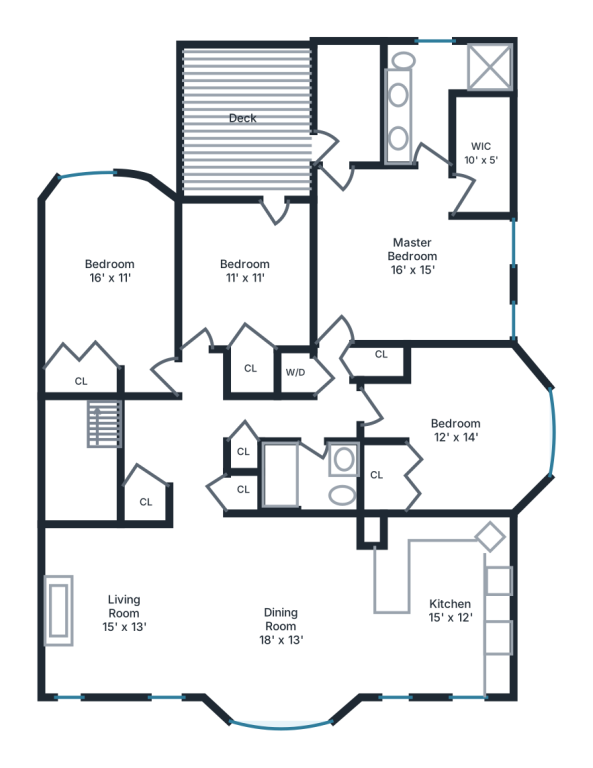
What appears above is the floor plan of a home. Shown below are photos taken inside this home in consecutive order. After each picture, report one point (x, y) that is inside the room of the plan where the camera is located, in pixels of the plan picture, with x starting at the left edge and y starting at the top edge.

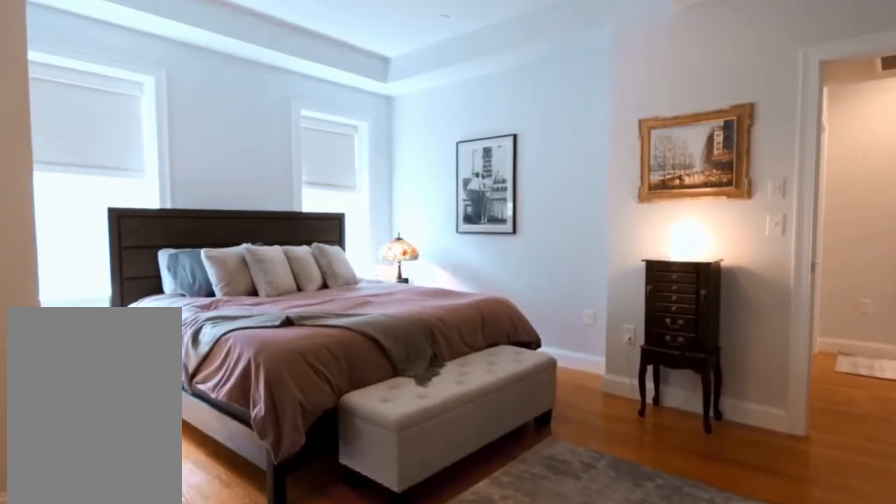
(412, 255)
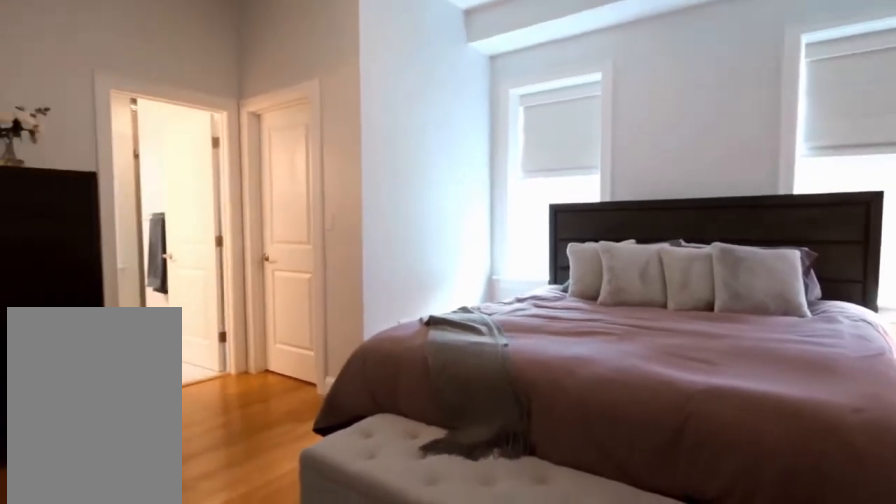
(410, 257)
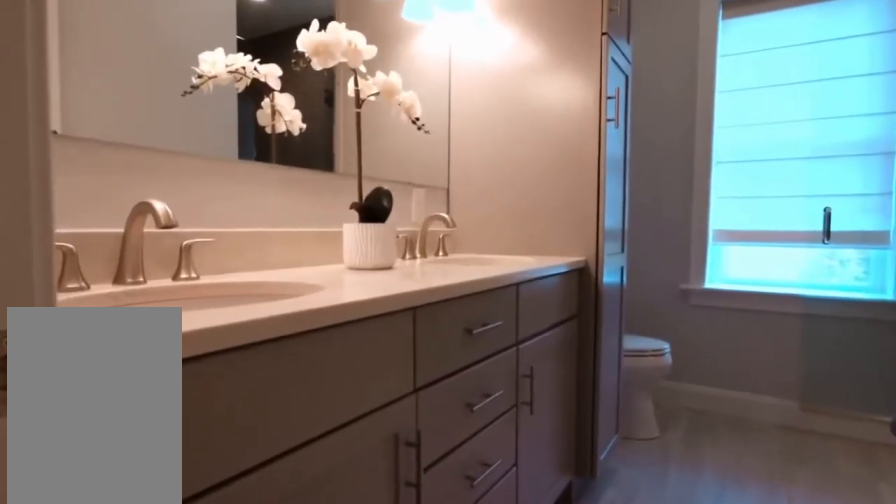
(431, 93)
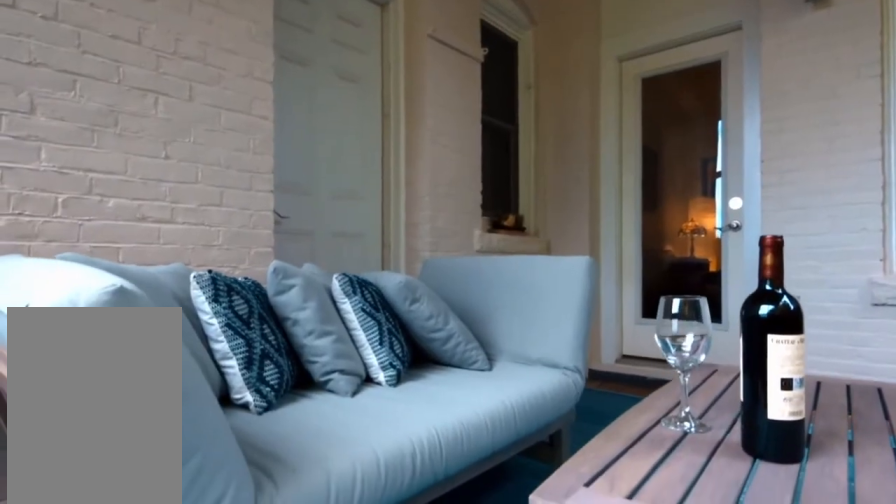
(246, 121)
